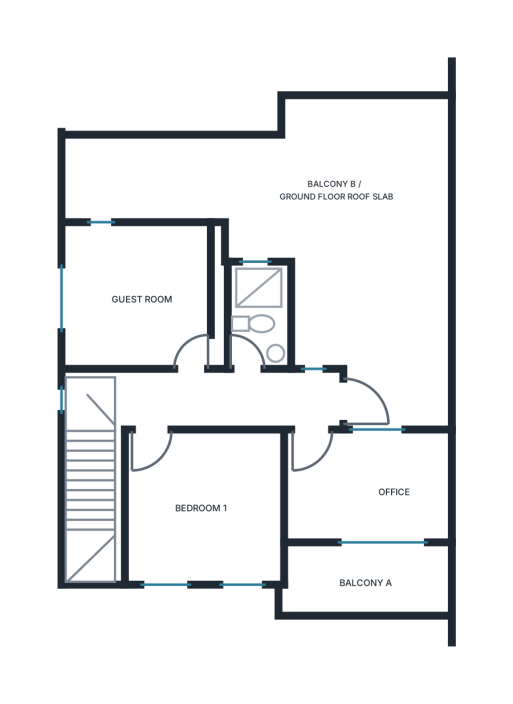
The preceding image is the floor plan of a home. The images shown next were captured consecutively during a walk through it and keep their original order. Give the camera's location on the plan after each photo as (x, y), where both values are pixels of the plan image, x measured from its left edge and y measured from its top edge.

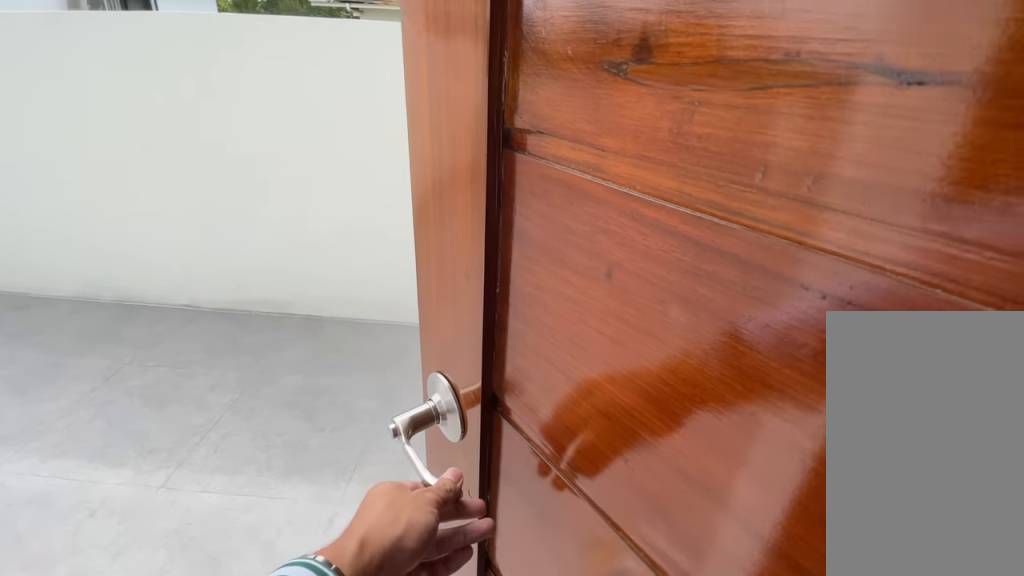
(410, 360)
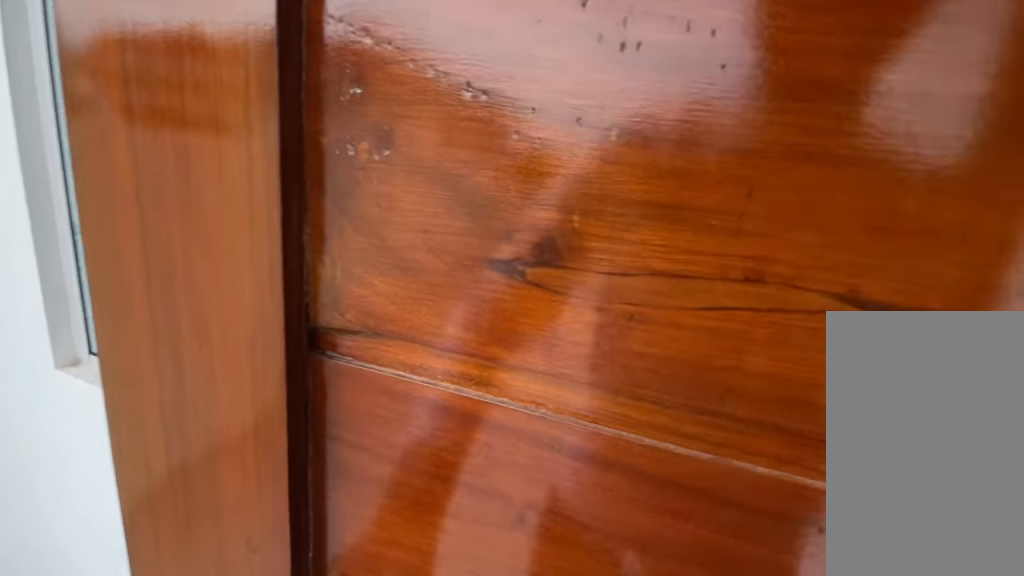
(410, 359)
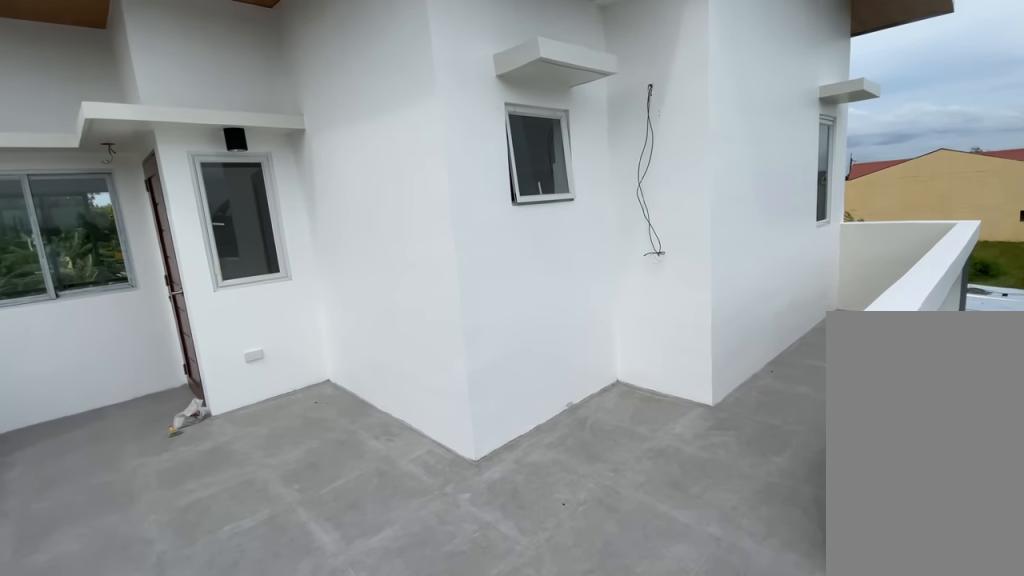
(409, 349)
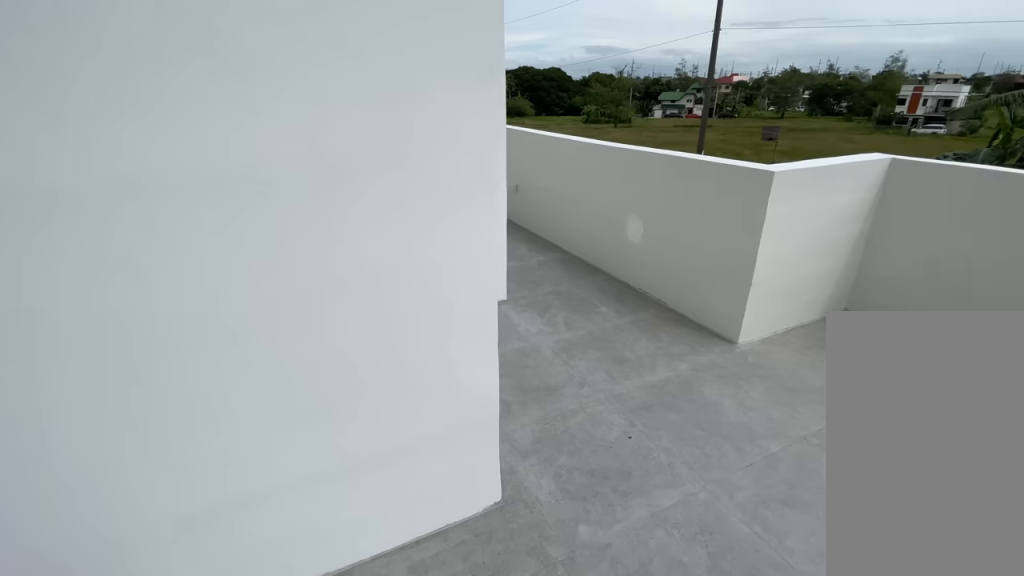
(341, 336)
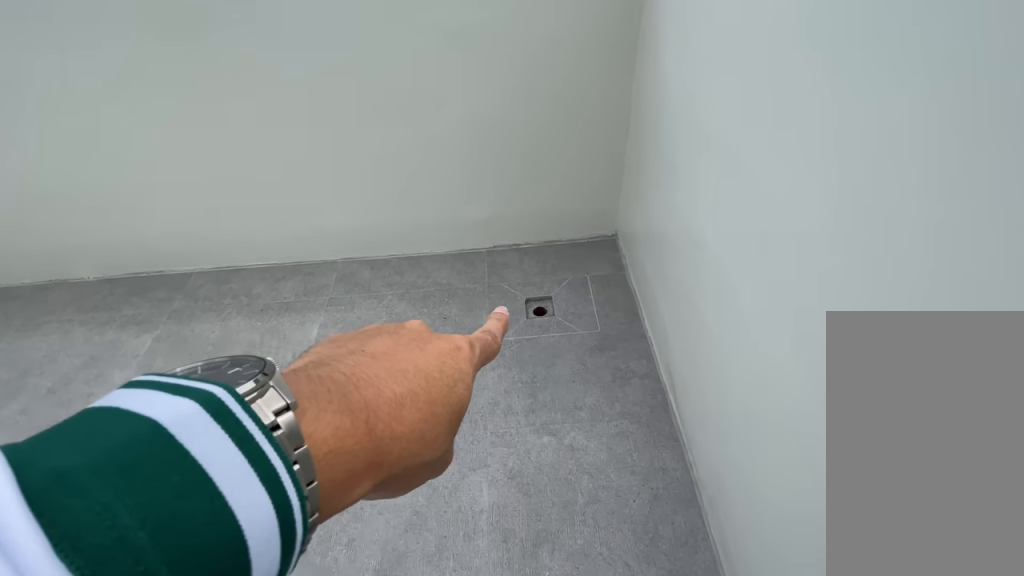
(362, 221)
